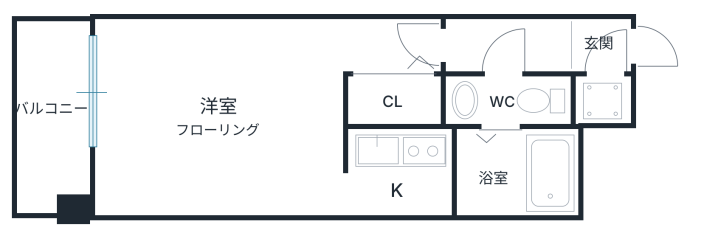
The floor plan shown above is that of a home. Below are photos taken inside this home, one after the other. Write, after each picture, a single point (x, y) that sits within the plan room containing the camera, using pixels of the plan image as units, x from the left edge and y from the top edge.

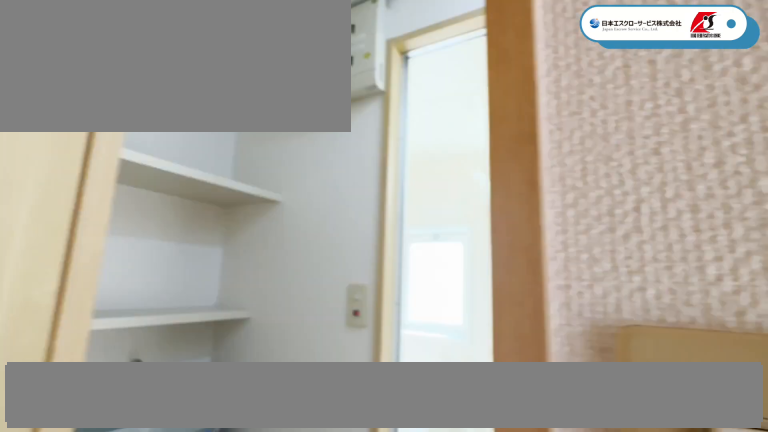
(508, 101)
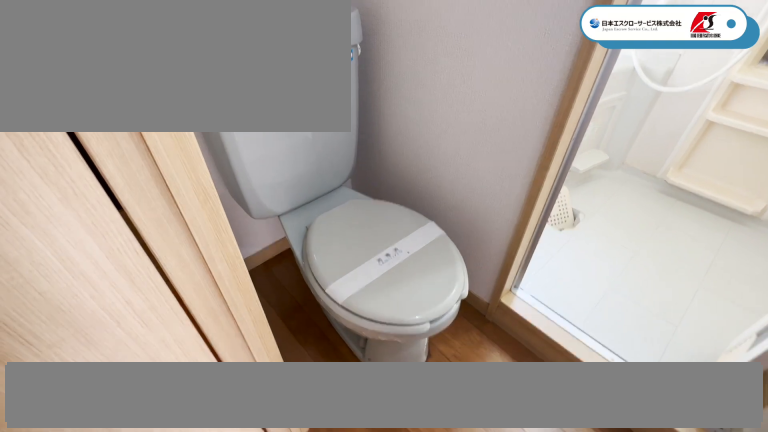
(508, 101)
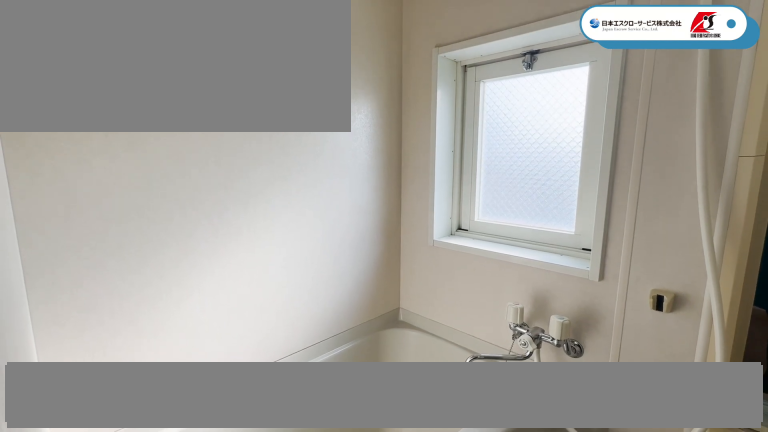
(515, 172)
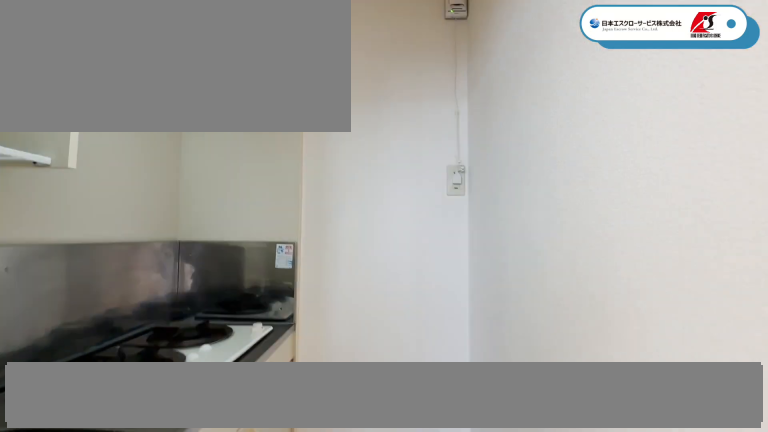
(397, 174)
